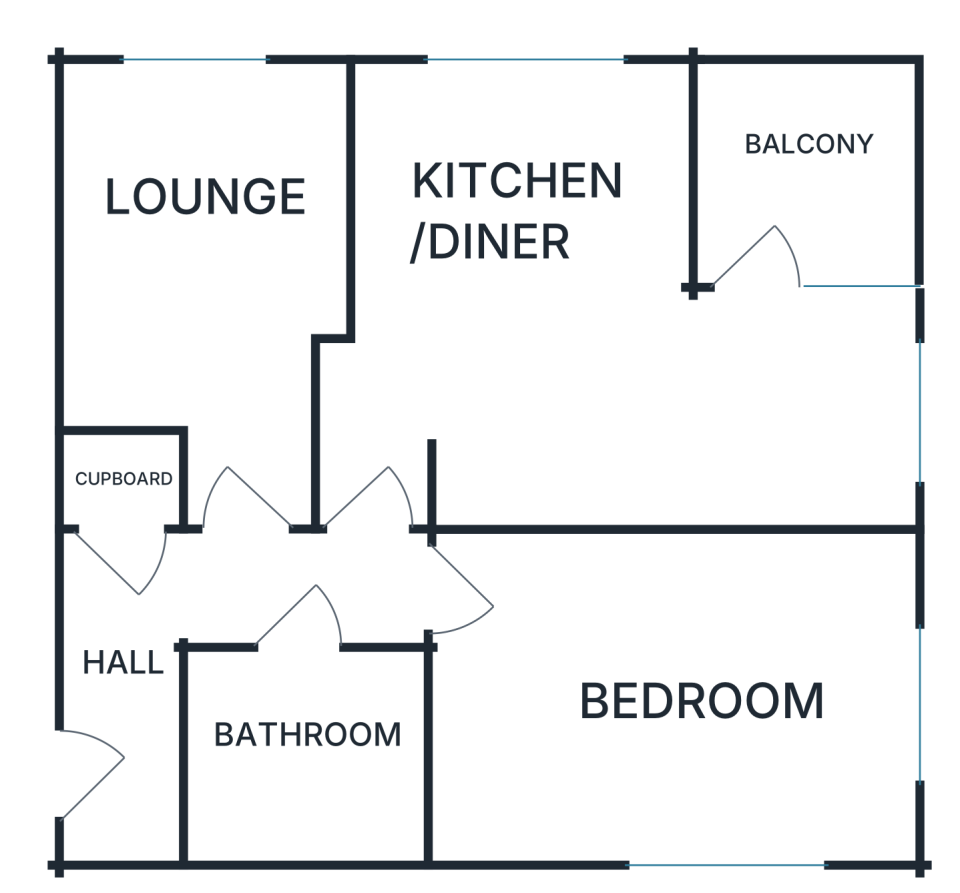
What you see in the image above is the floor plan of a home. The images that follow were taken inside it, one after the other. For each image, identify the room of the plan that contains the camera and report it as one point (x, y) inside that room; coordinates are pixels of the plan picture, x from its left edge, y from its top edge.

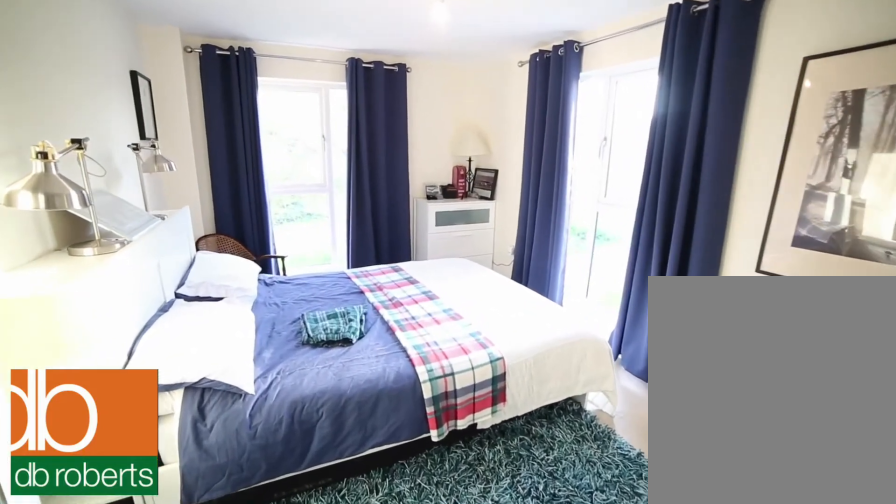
(672, 693)
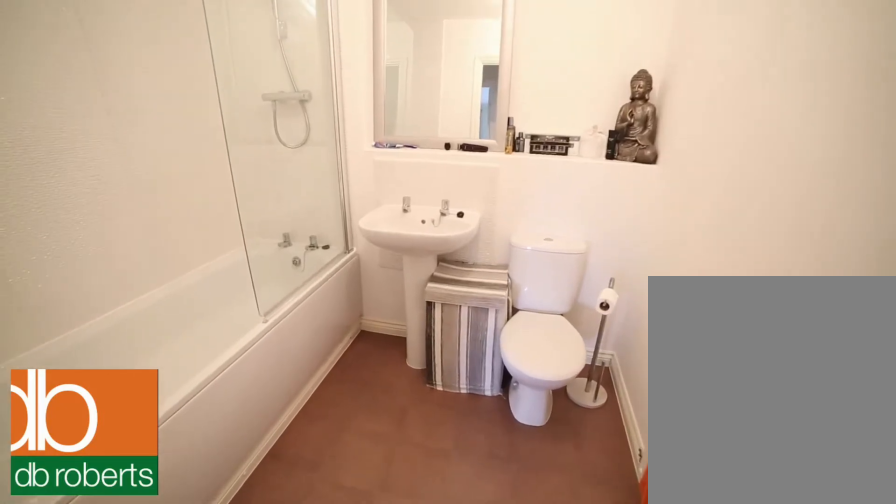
(305, 747)
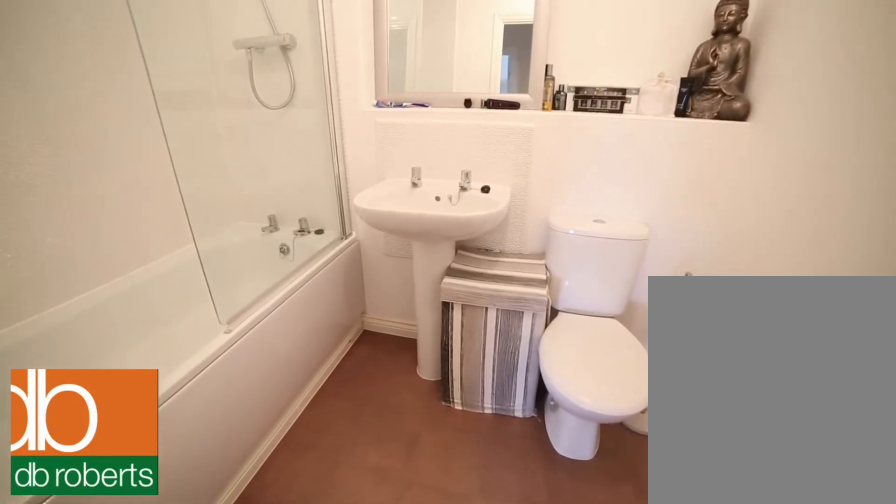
(305, 747)
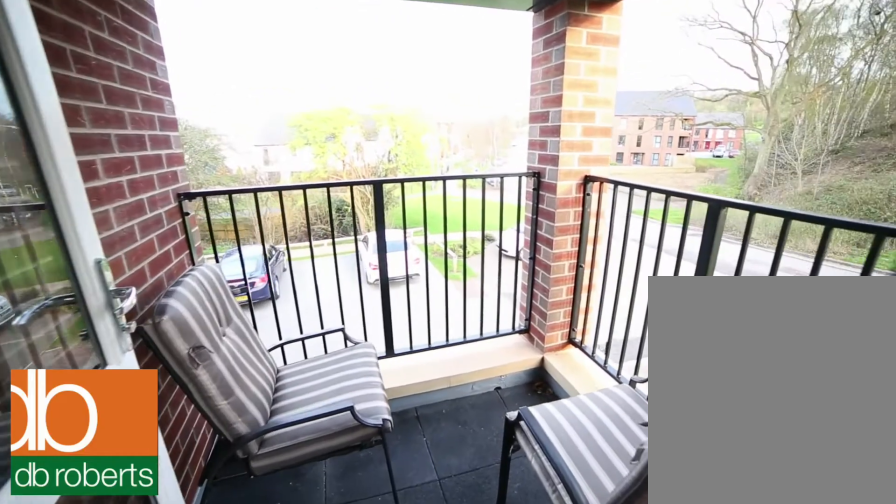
(809, 169)
